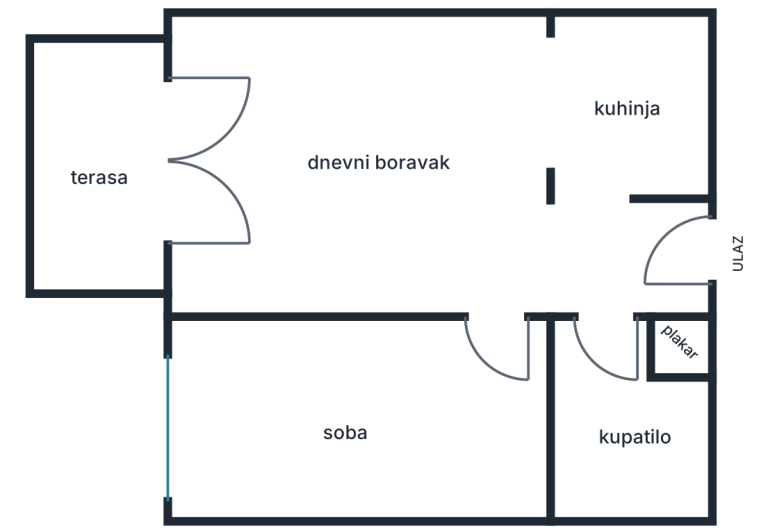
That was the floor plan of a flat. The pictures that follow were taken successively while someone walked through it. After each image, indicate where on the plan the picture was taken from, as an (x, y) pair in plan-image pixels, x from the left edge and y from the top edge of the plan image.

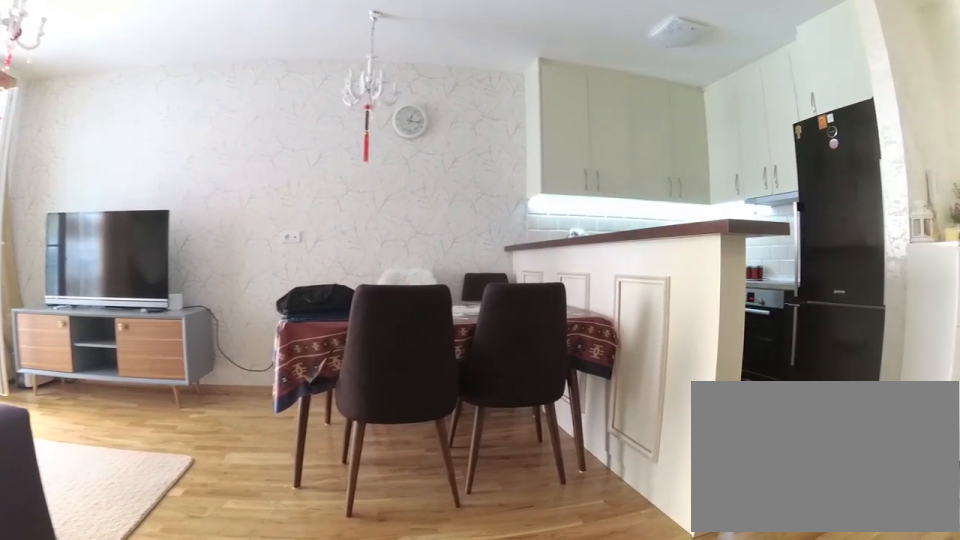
(486, 312)
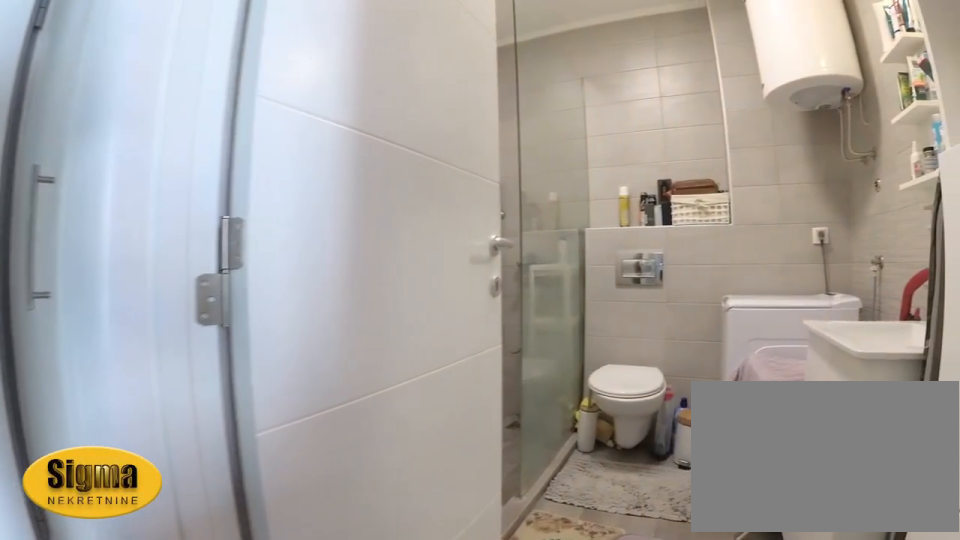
(611, 259)
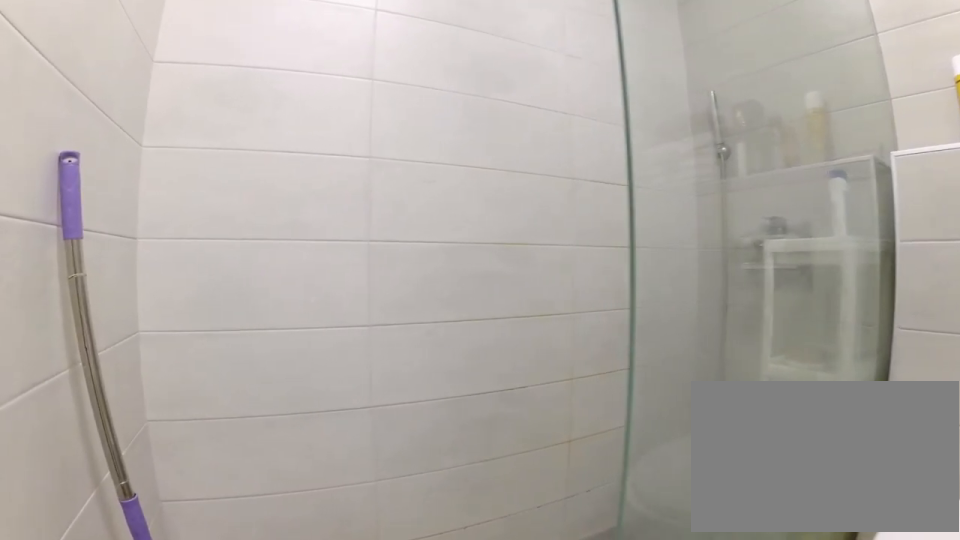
(624, 430)
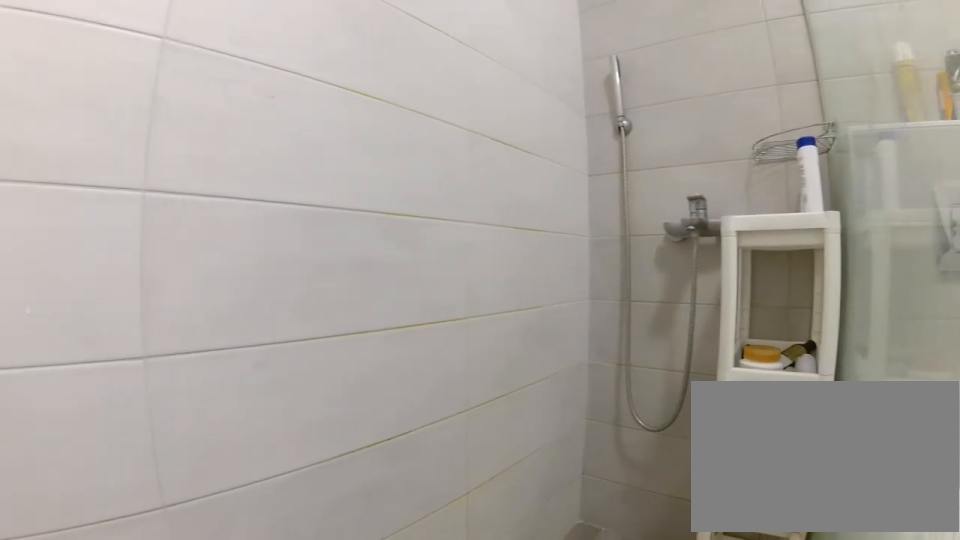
(672, 413)
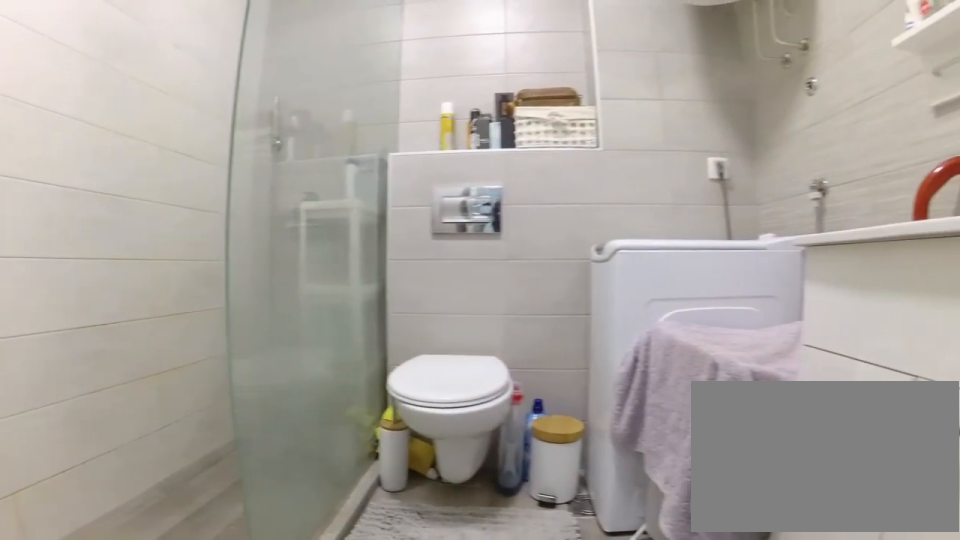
(609, 401)
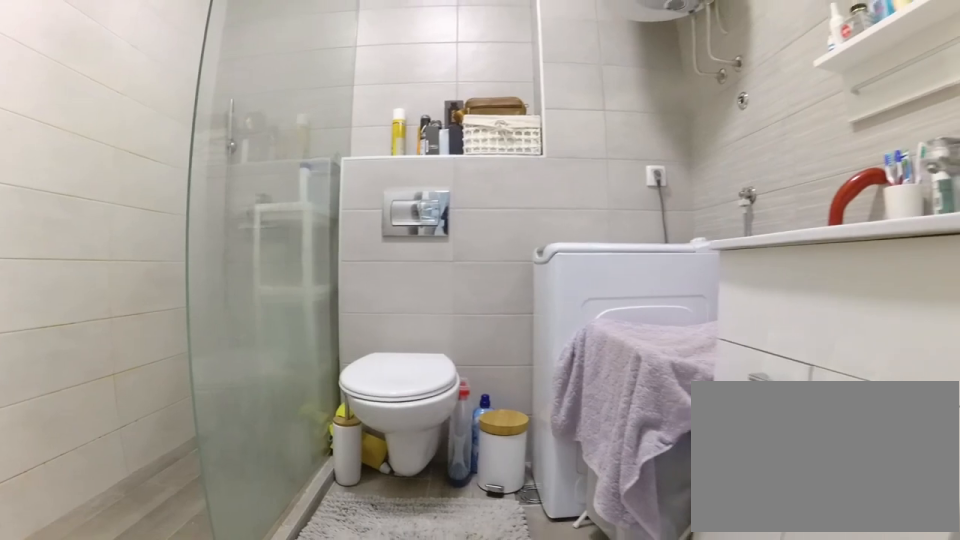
(611, 395)
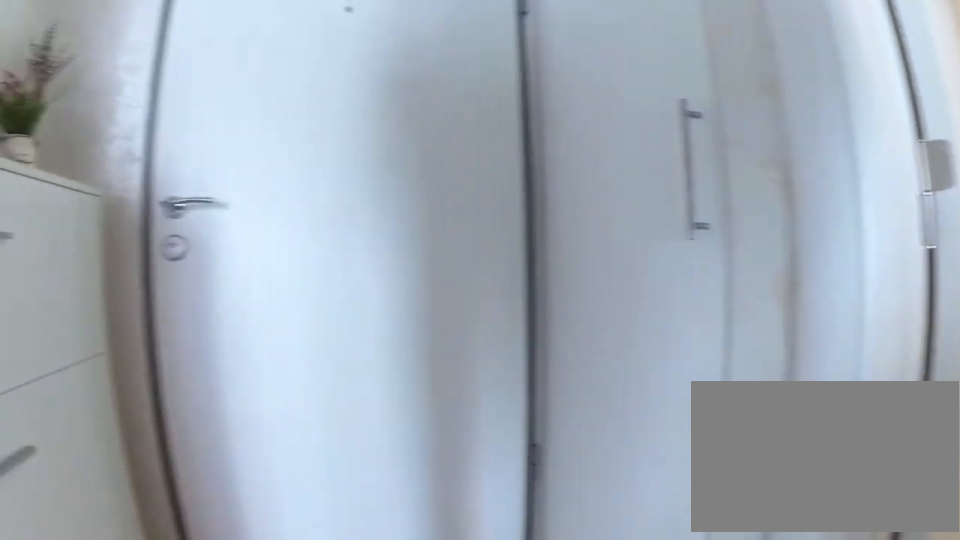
(567, 264)
